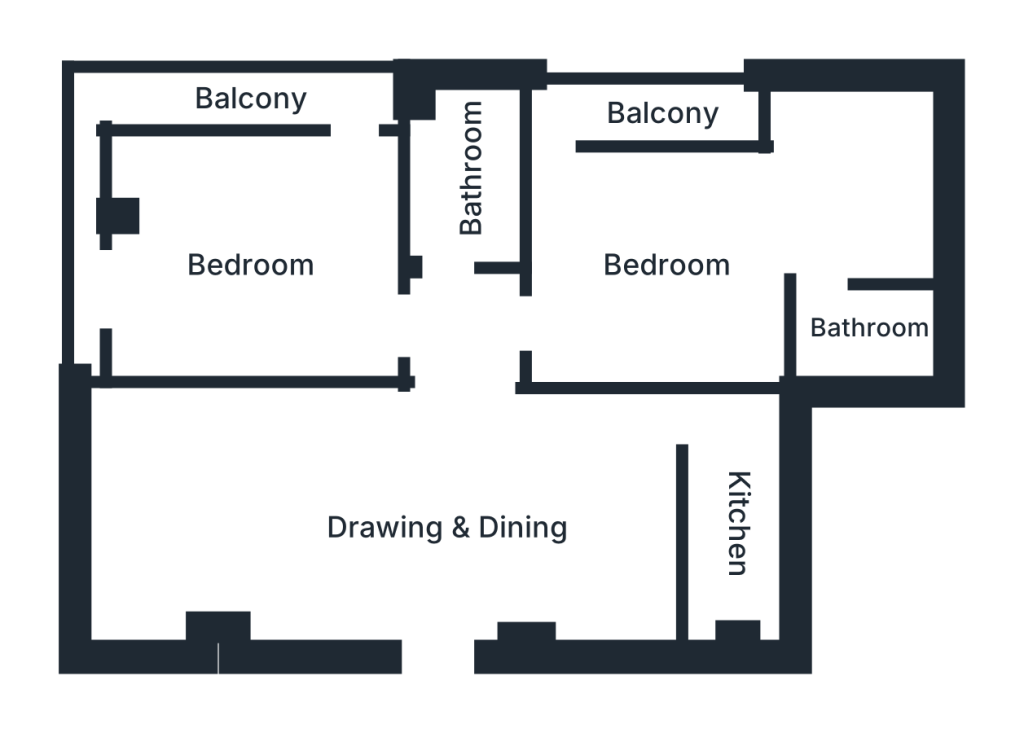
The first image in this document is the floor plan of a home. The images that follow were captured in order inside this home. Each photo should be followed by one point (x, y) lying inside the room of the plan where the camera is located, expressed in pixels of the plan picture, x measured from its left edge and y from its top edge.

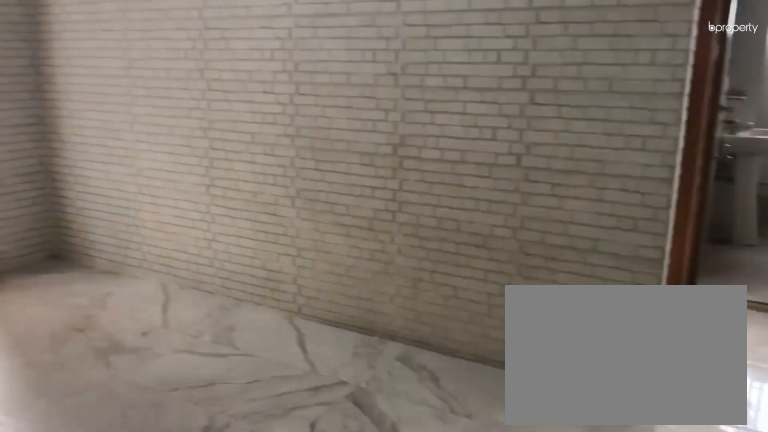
(448, 530)
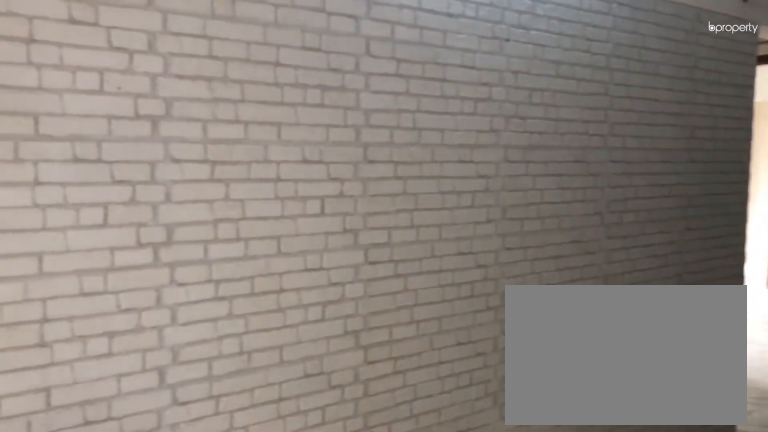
(448, 530)
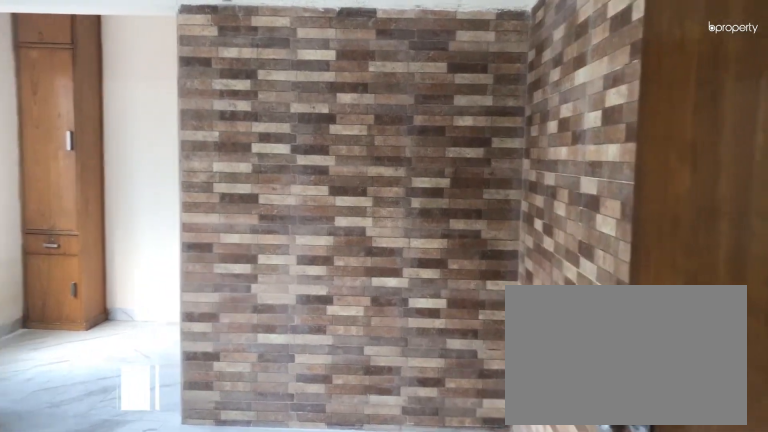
(663, 261)
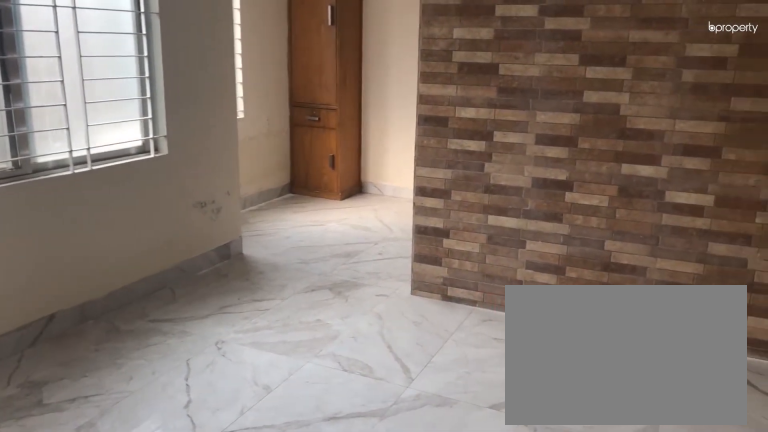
(663, 261)
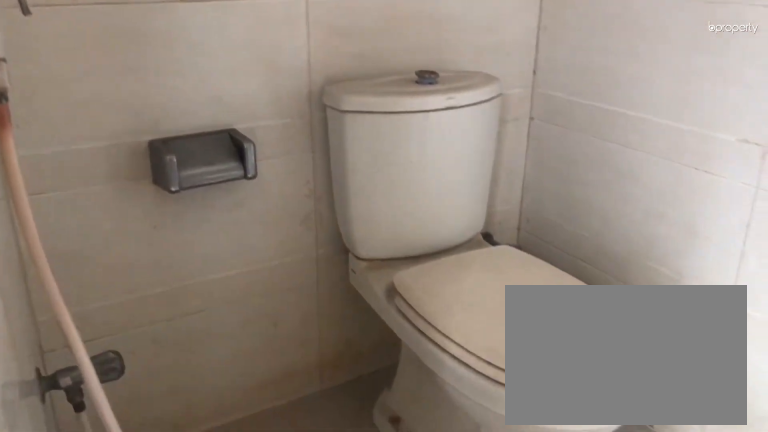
(871, 322)
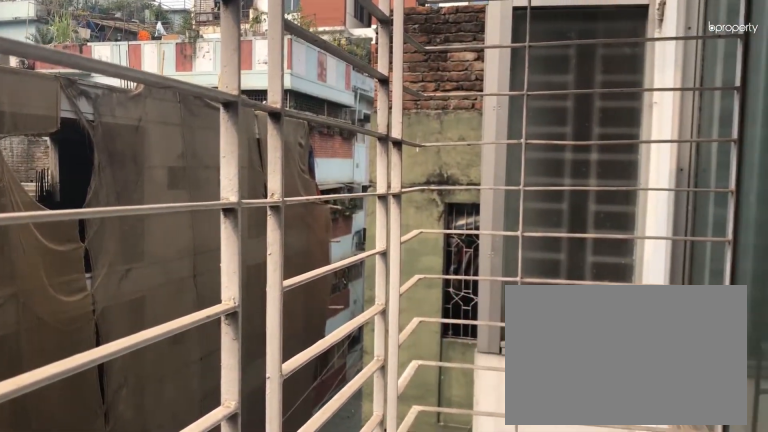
(661, 110)
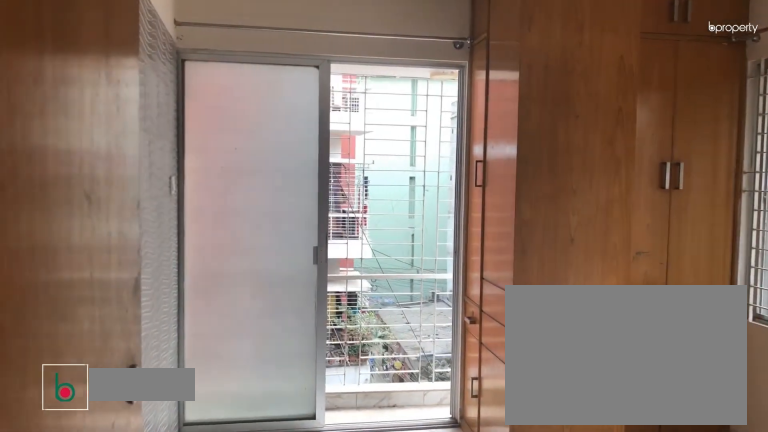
(250, 268)
